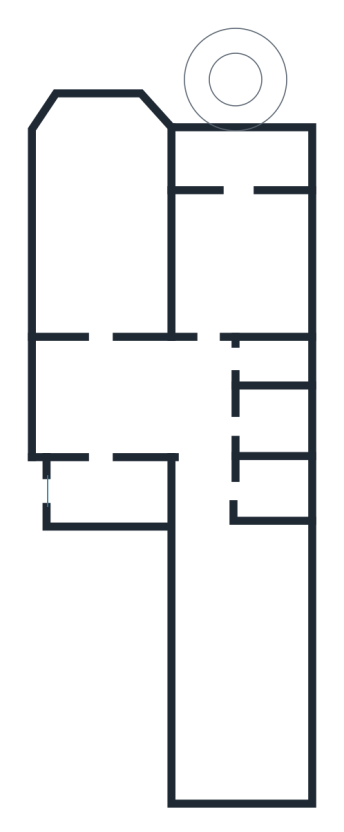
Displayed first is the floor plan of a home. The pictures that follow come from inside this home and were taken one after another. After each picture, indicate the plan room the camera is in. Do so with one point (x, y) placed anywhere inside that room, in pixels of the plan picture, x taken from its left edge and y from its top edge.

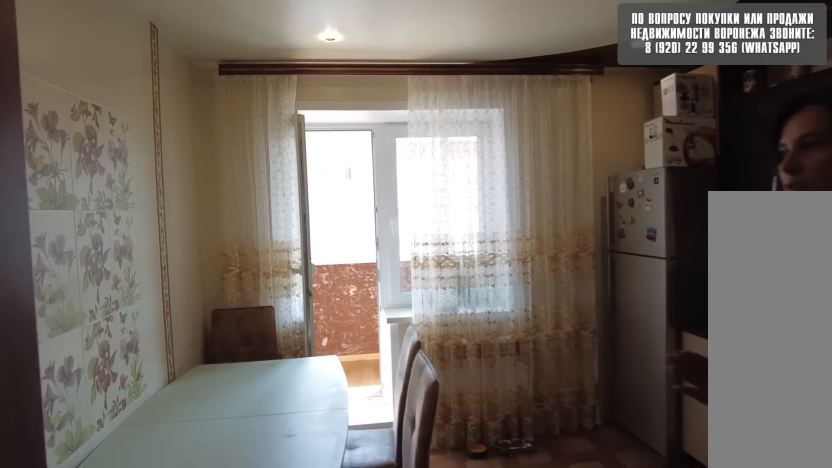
(201, 391)
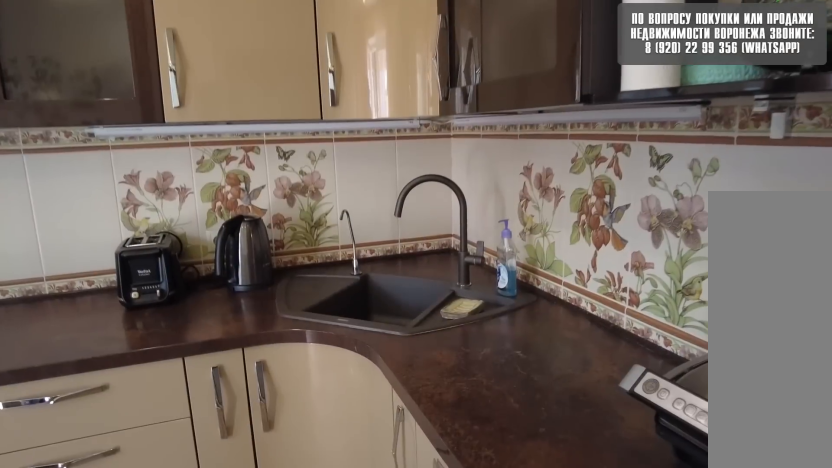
(245, 293)
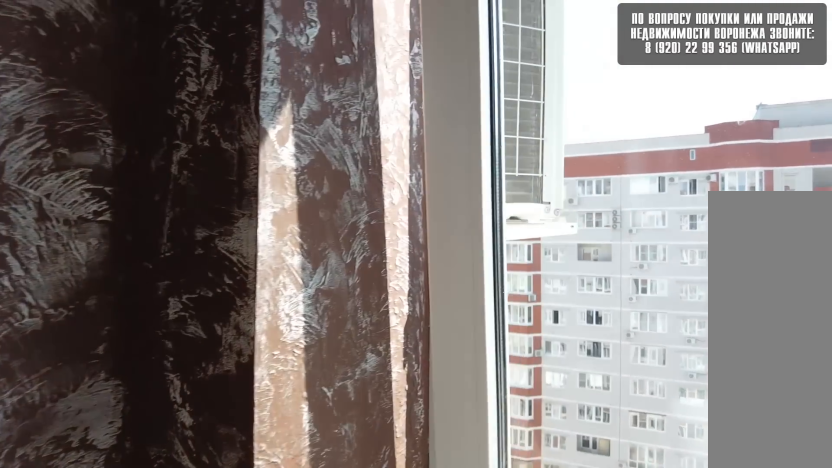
(235, 170)
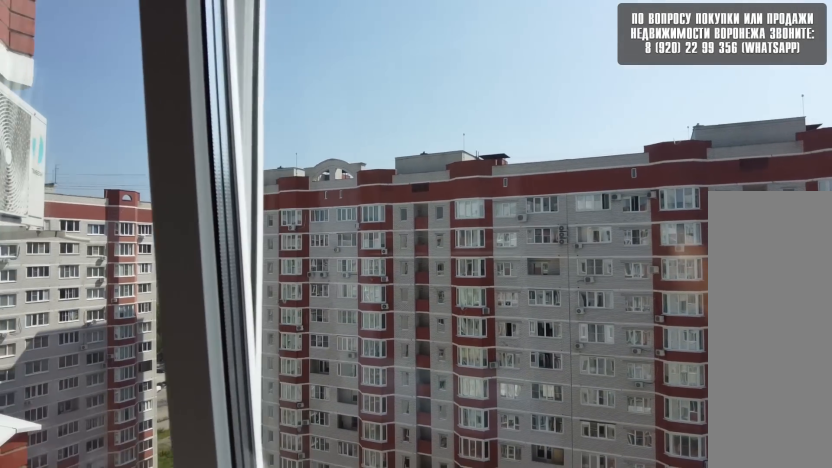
(235, 170)
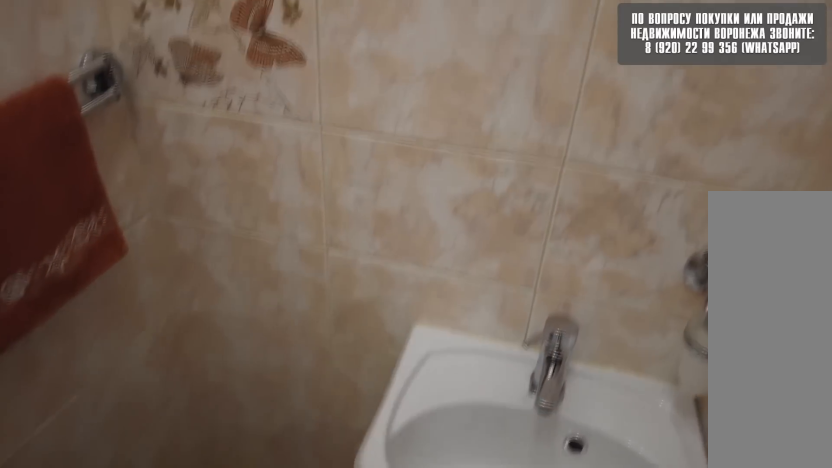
(205, 419)
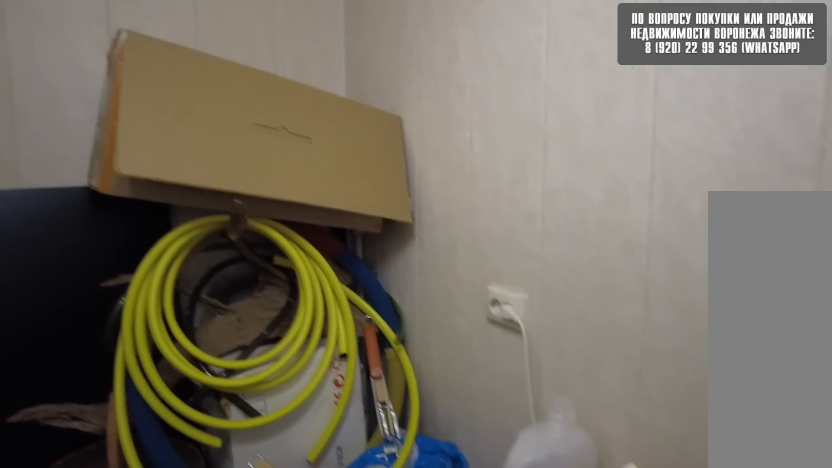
(205, 419)
